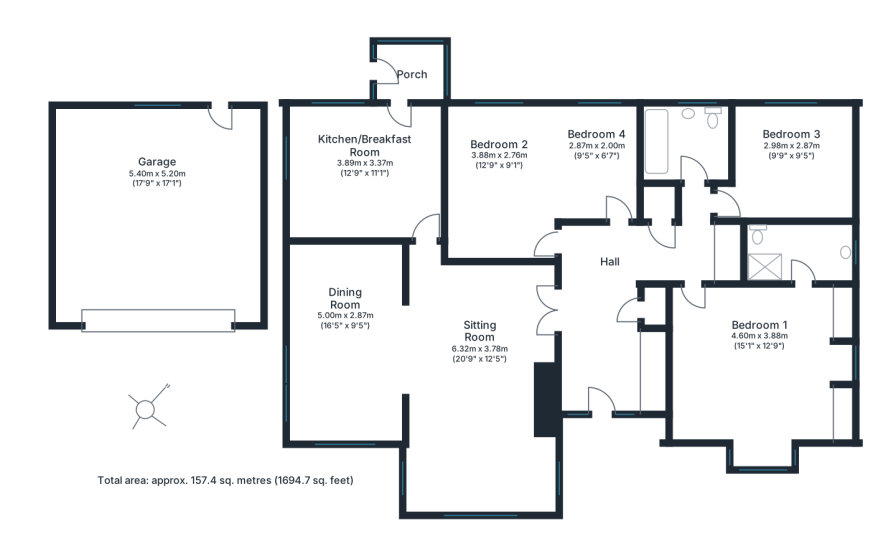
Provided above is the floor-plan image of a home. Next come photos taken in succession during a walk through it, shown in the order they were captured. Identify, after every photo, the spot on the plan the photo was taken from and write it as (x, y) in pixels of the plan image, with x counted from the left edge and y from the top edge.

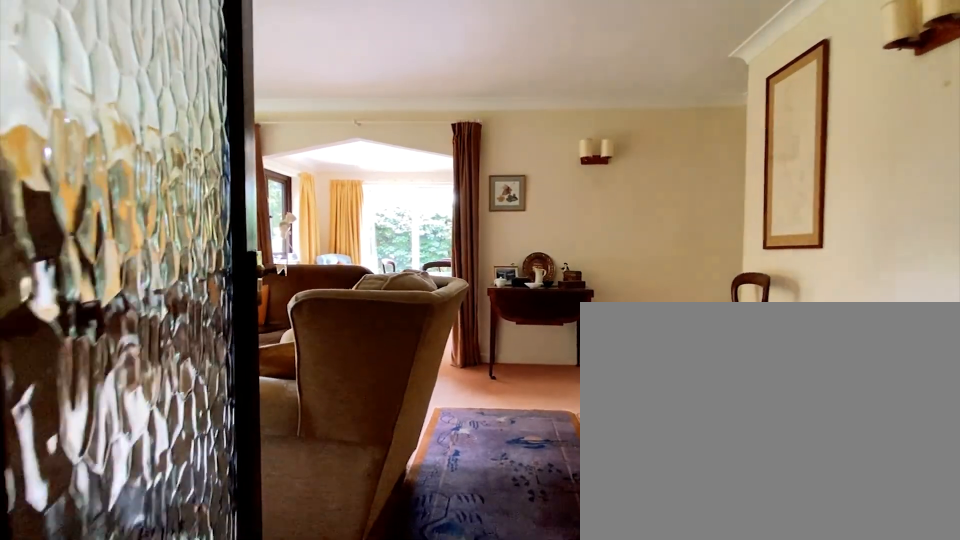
(564, 310)
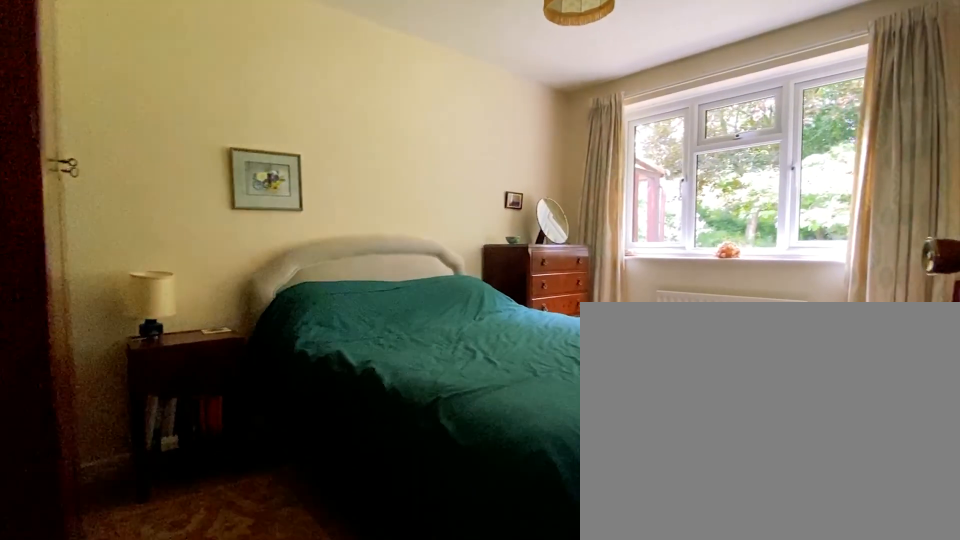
(539, 233)
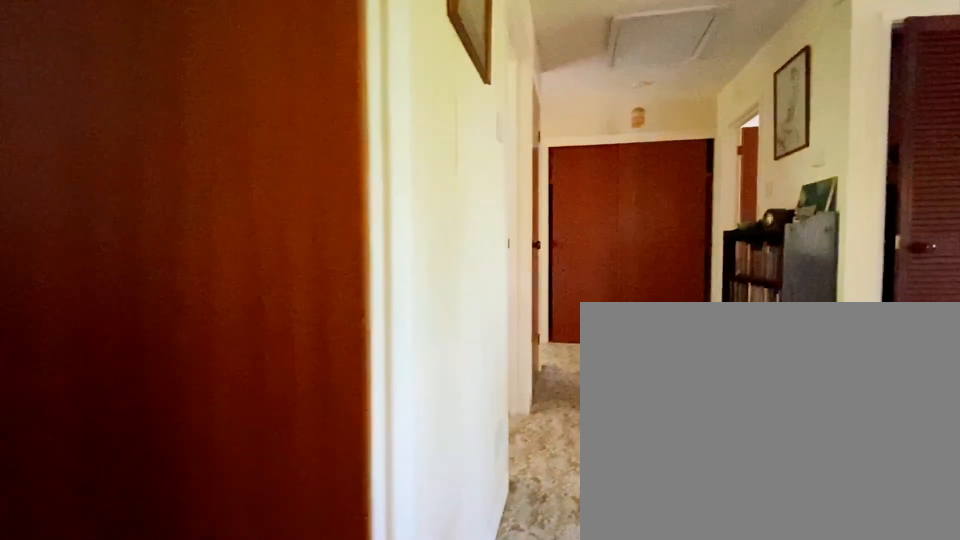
(544, 238)
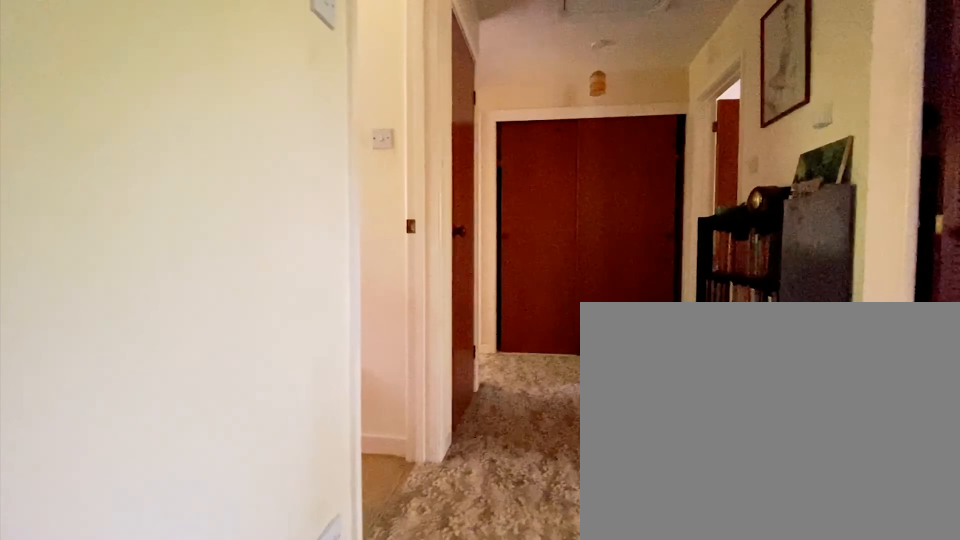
(568, 244)
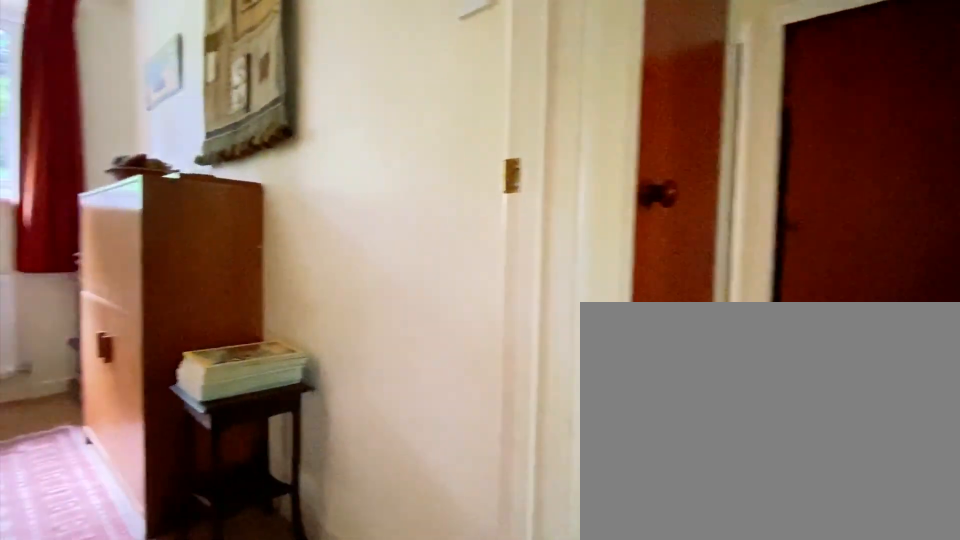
(608, 244)
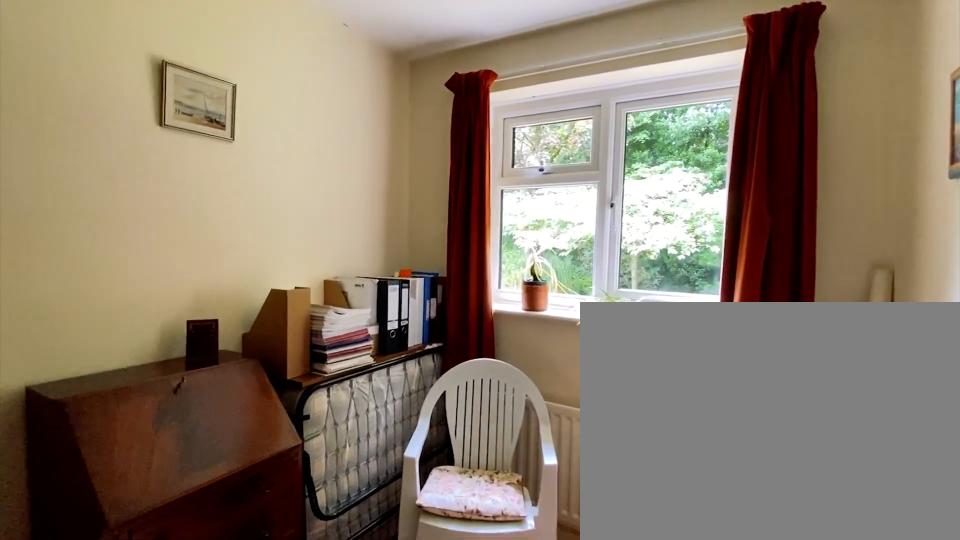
(596, 179)
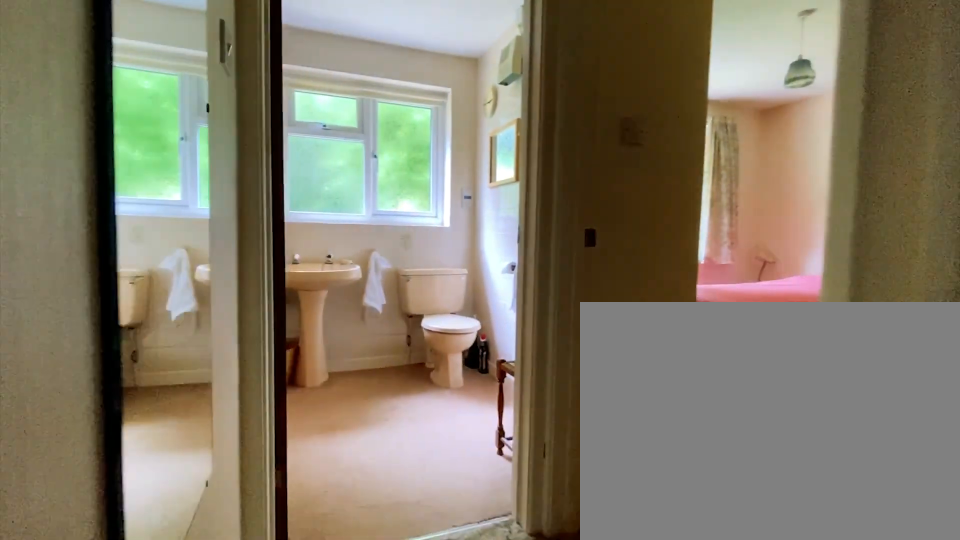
(695, 231)
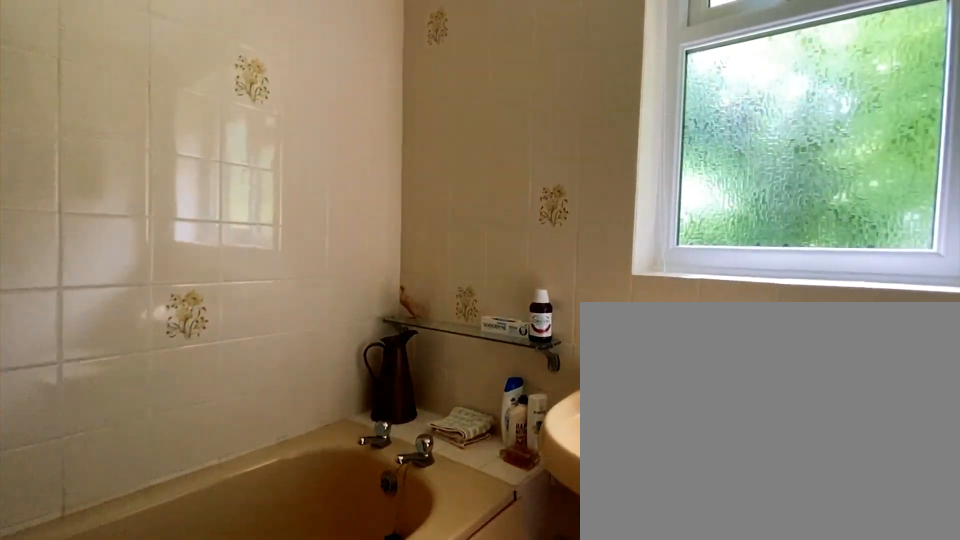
(696, 158)
